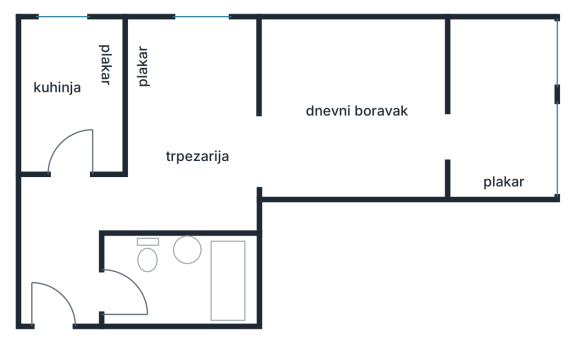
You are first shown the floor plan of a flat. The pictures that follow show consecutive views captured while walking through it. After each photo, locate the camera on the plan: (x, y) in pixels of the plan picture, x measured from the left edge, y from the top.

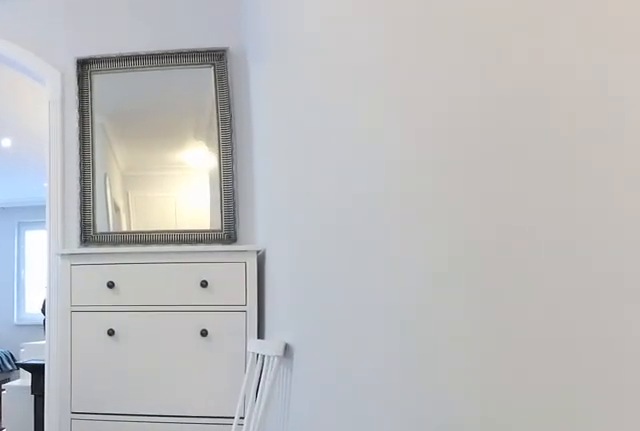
(103, 202)
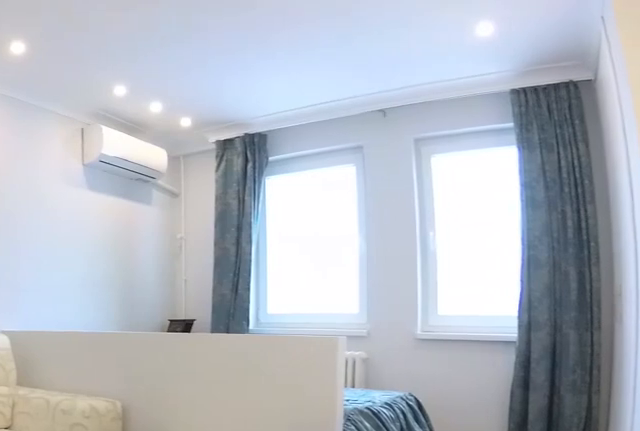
(290, 180)
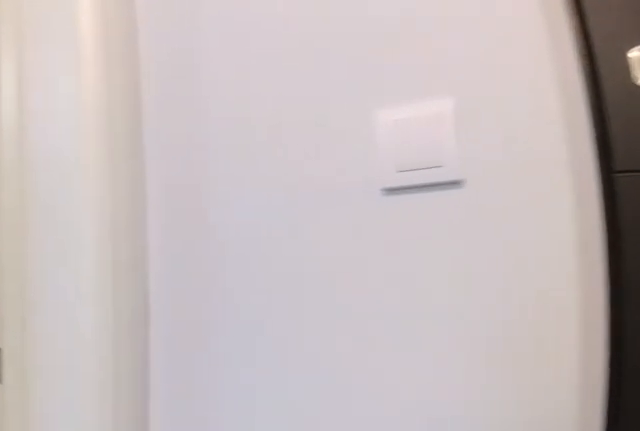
(72, 293)
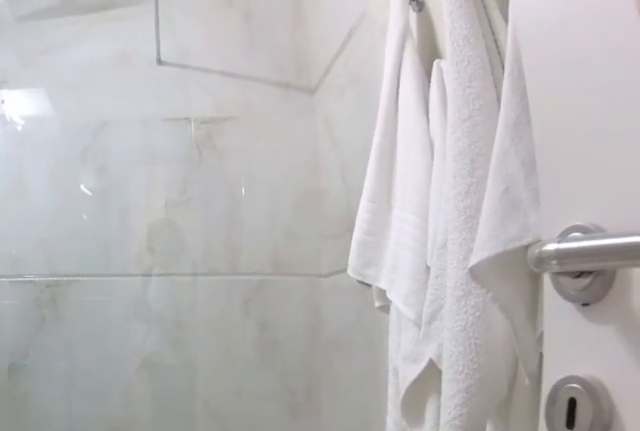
(112, 299)
